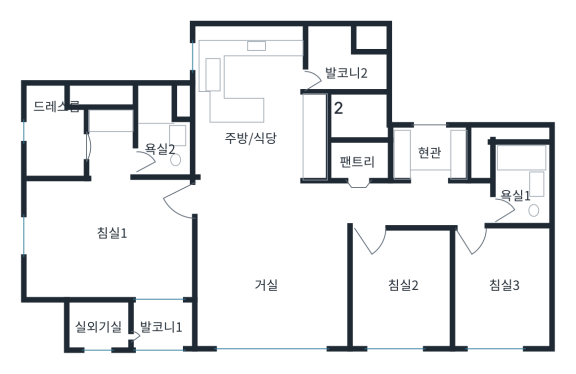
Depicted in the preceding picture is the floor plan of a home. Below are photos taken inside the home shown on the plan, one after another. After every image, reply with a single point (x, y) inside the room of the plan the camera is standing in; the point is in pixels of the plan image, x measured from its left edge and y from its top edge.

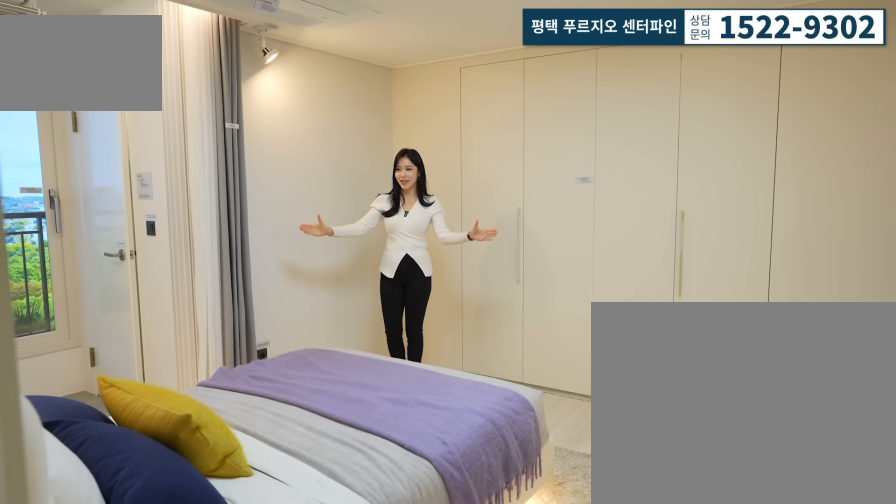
(108, 231)
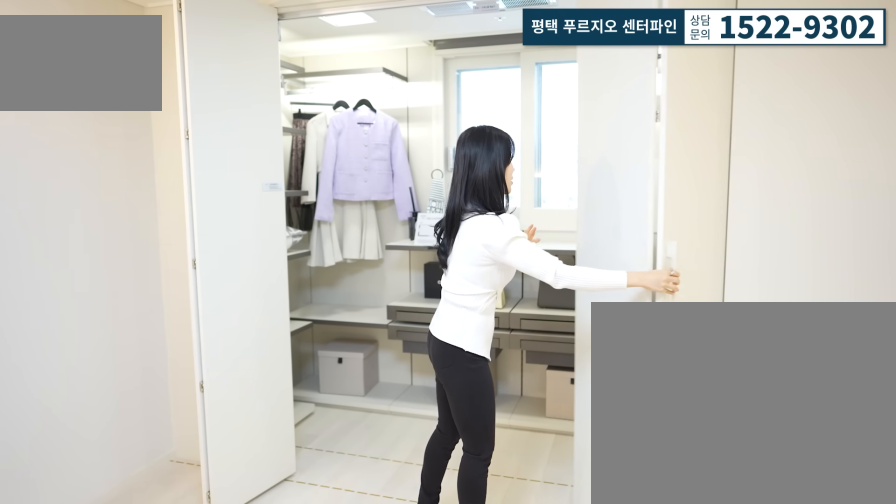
(69, 237)
